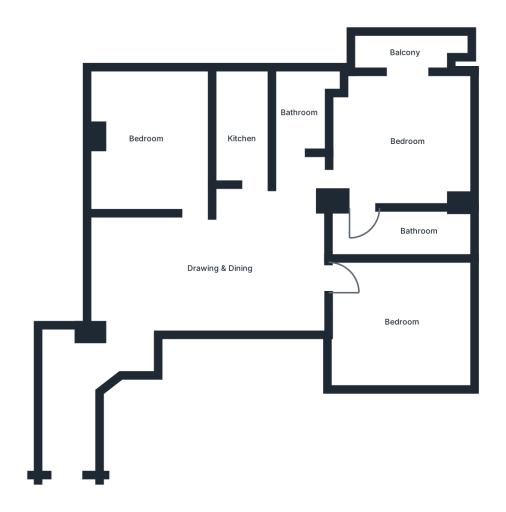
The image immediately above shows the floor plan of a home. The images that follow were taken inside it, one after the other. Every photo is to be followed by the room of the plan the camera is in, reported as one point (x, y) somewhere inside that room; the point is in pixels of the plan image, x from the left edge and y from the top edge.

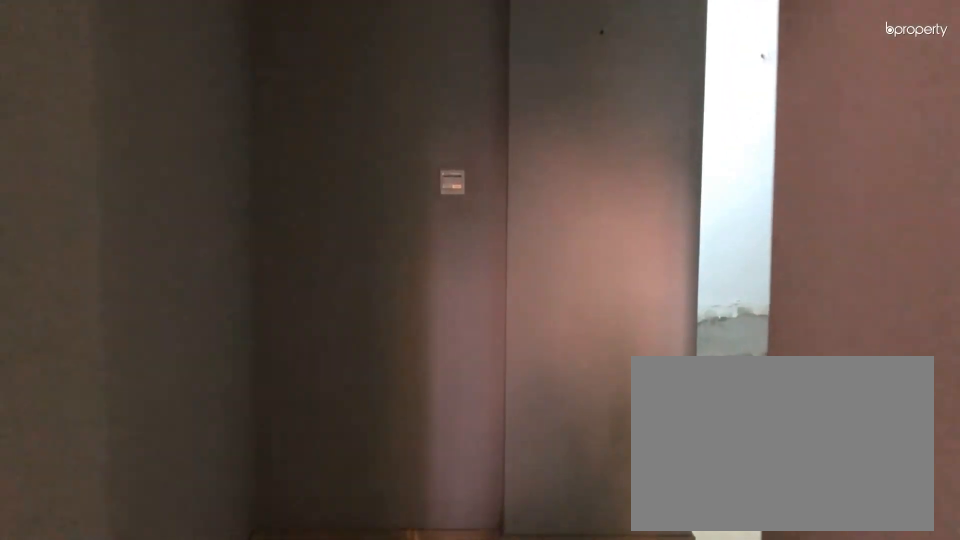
(77, 364)
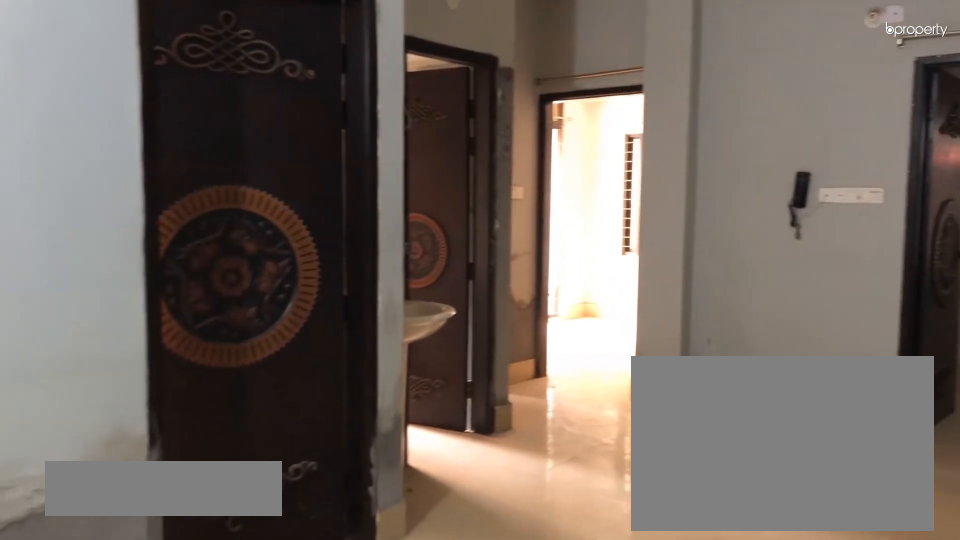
(203, 272)
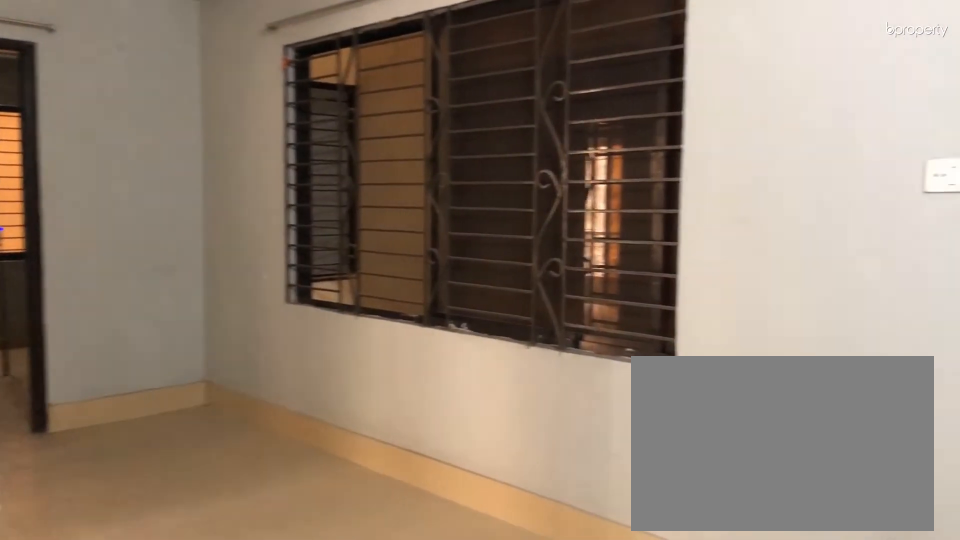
(203, 272)
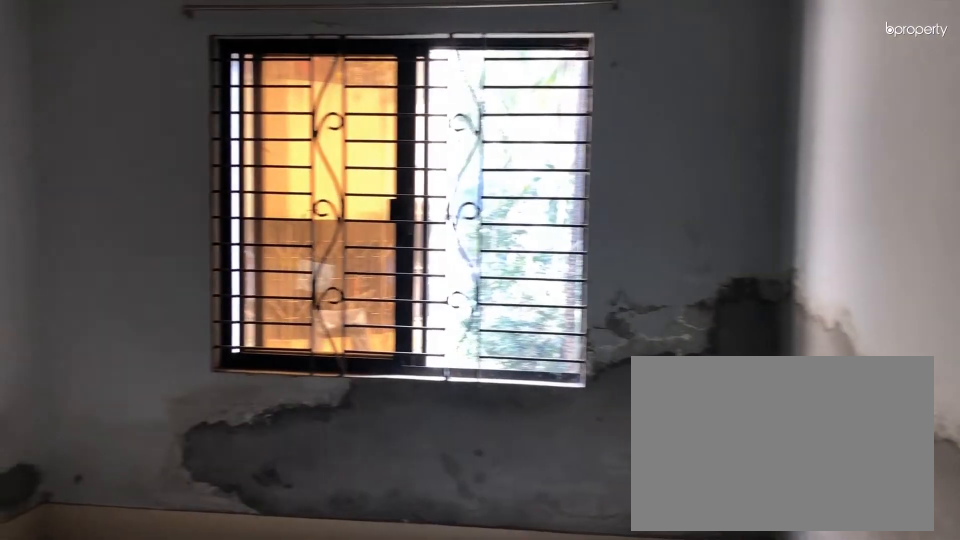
(159, 144)
